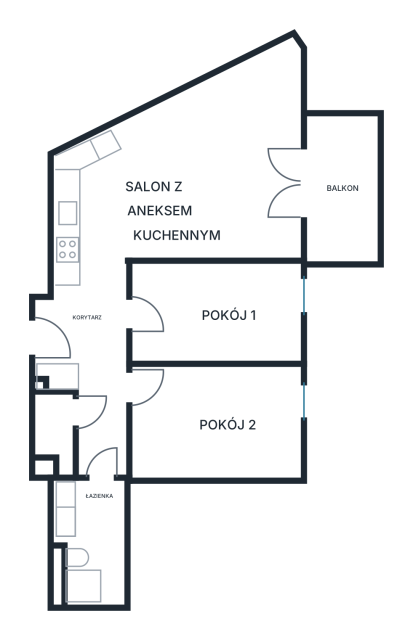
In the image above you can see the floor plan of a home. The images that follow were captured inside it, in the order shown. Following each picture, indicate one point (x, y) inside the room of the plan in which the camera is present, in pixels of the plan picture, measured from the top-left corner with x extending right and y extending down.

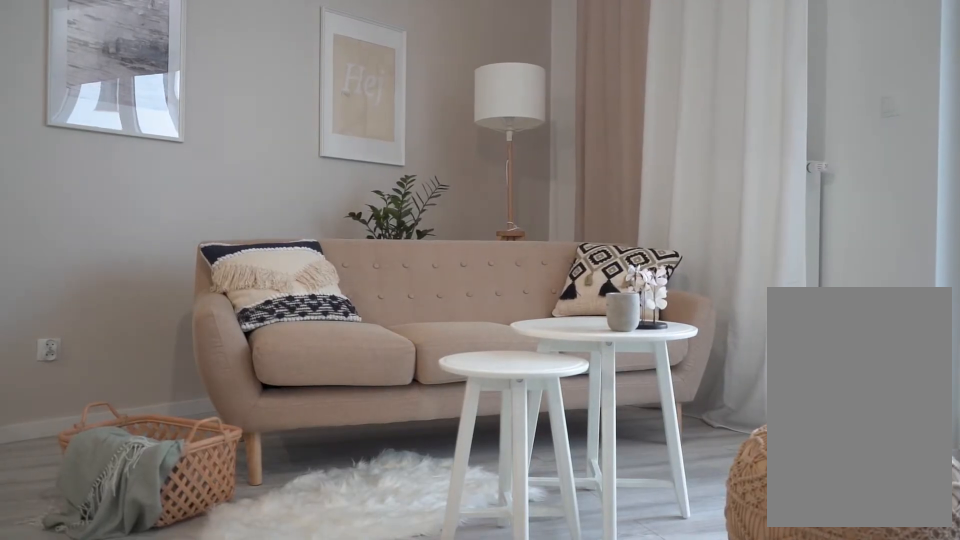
(186, 166)
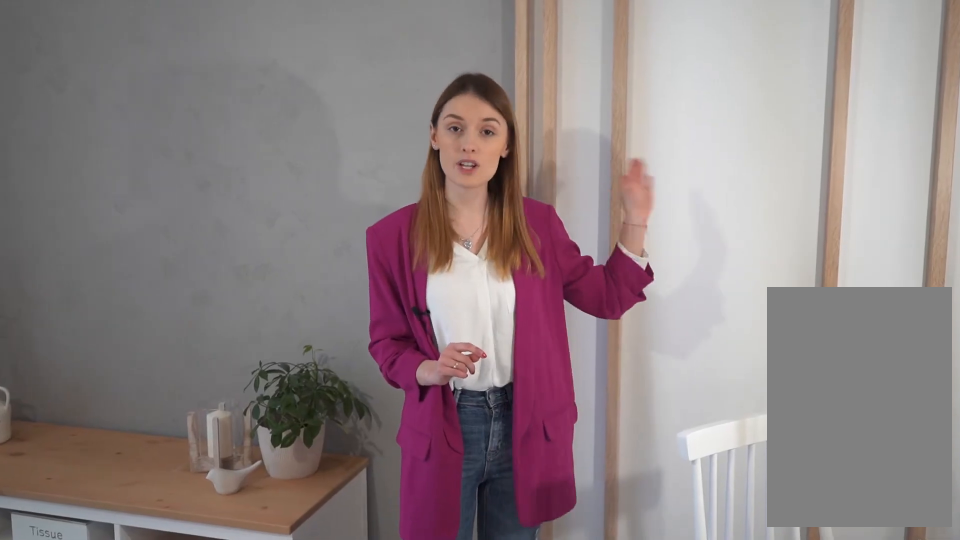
(186, 166)
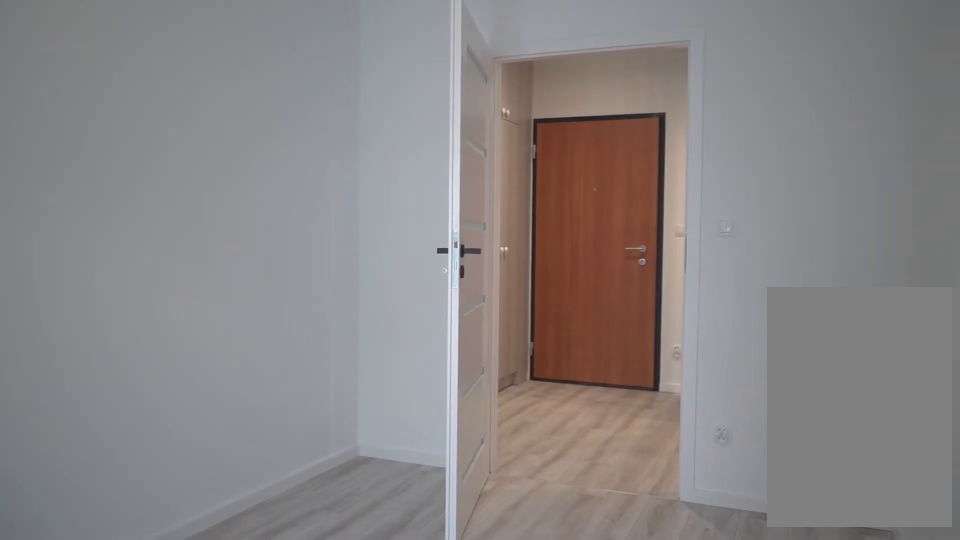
(219, 311)
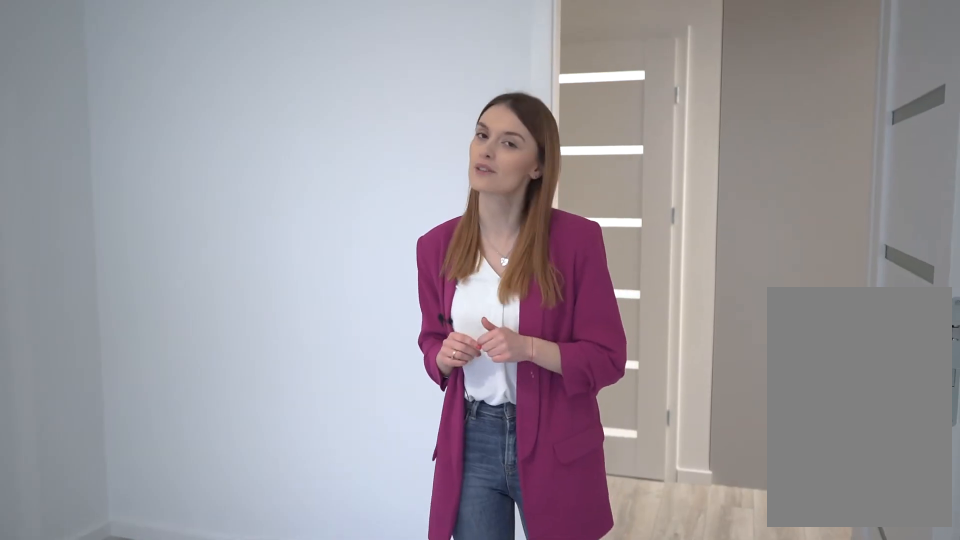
(218, 422)
